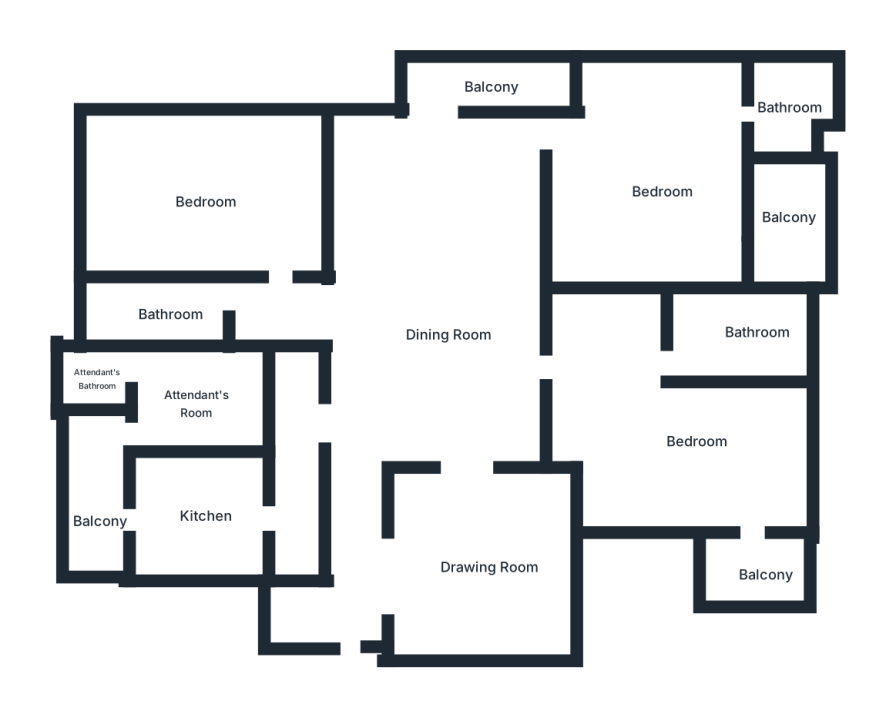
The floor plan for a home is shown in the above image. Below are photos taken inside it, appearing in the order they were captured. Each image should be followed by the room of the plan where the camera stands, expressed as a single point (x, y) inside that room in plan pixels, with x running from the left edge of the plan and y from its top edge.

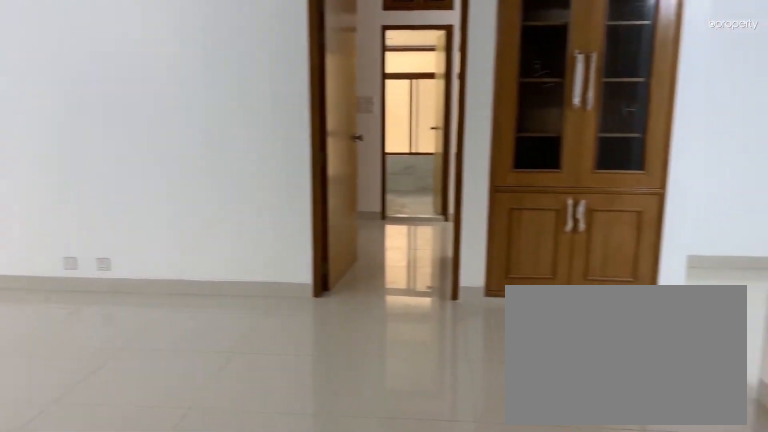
(454, 336)
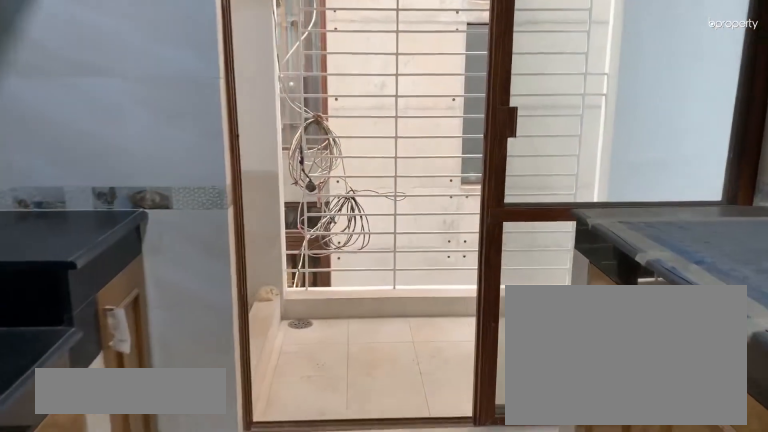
(206, 512)
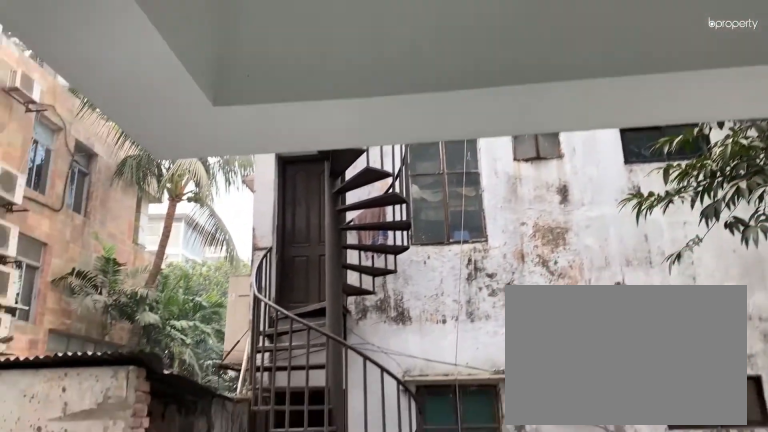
(486, 84)
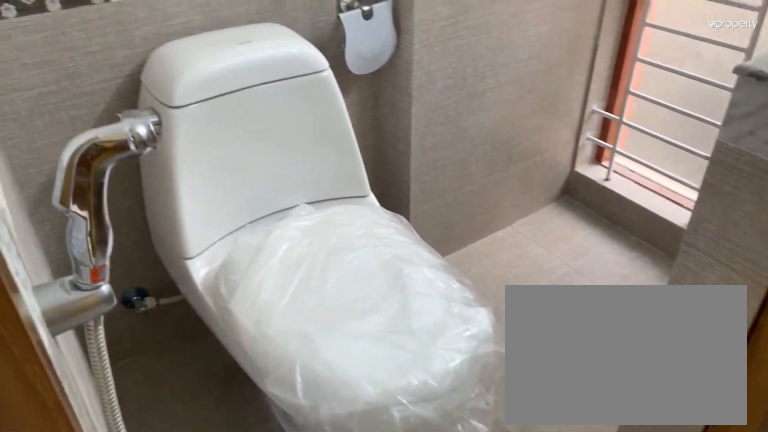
(792, 112)
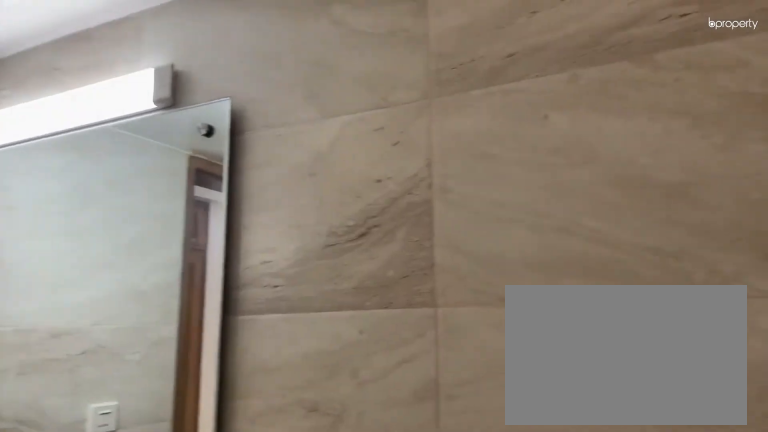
(754, 334)
